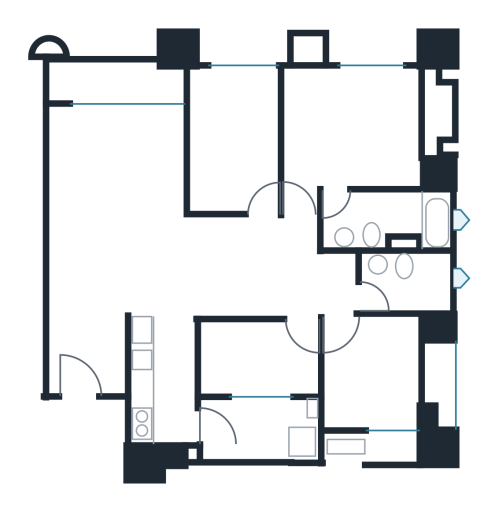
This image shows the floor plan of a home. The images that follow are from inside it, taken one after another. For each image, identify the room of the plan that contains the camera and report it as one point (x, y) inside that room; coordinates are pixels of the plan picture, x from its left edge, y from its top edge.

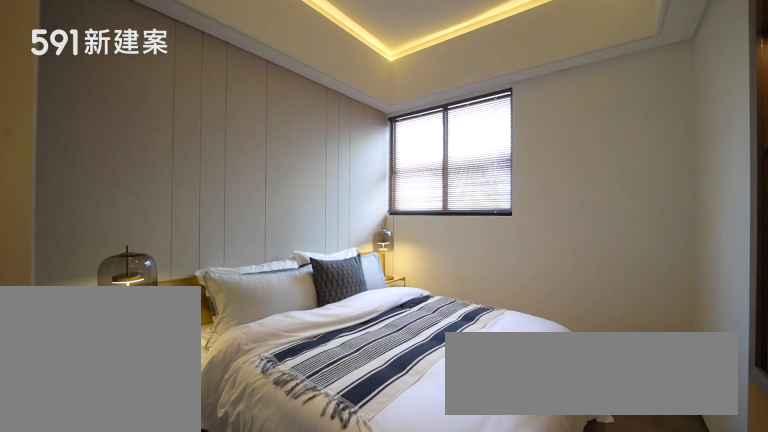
(371, 376)
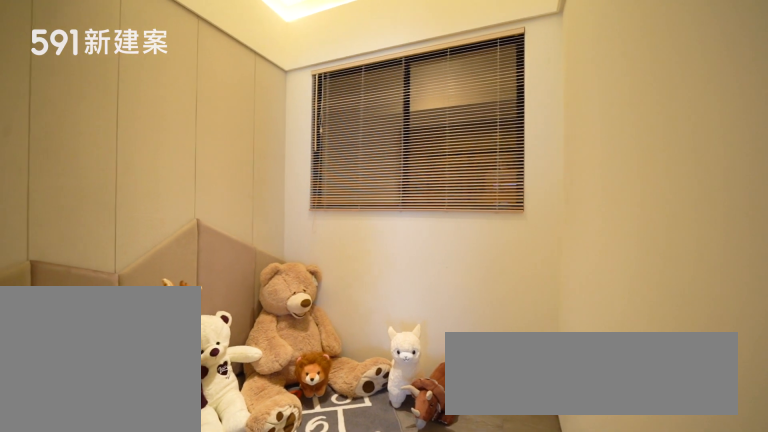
(255, 359)
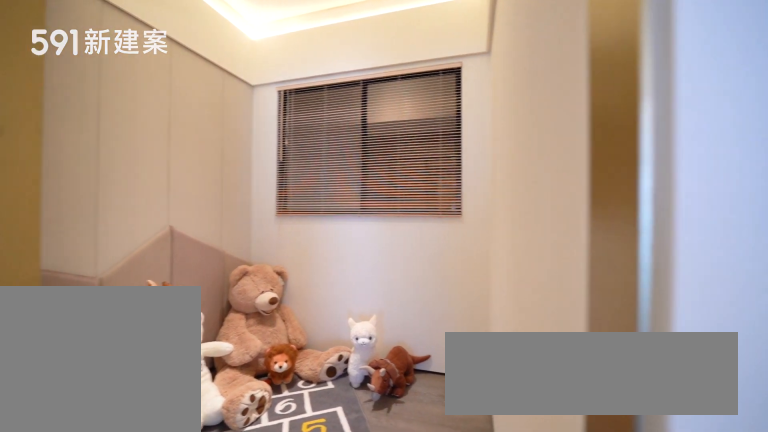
(255, 359)
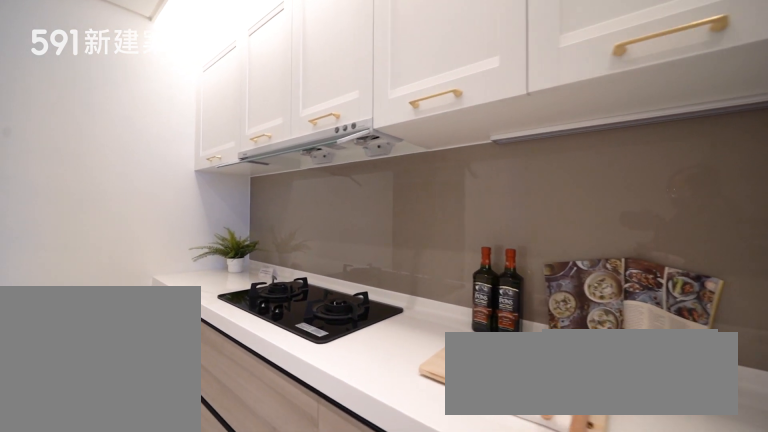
(161, 386)
